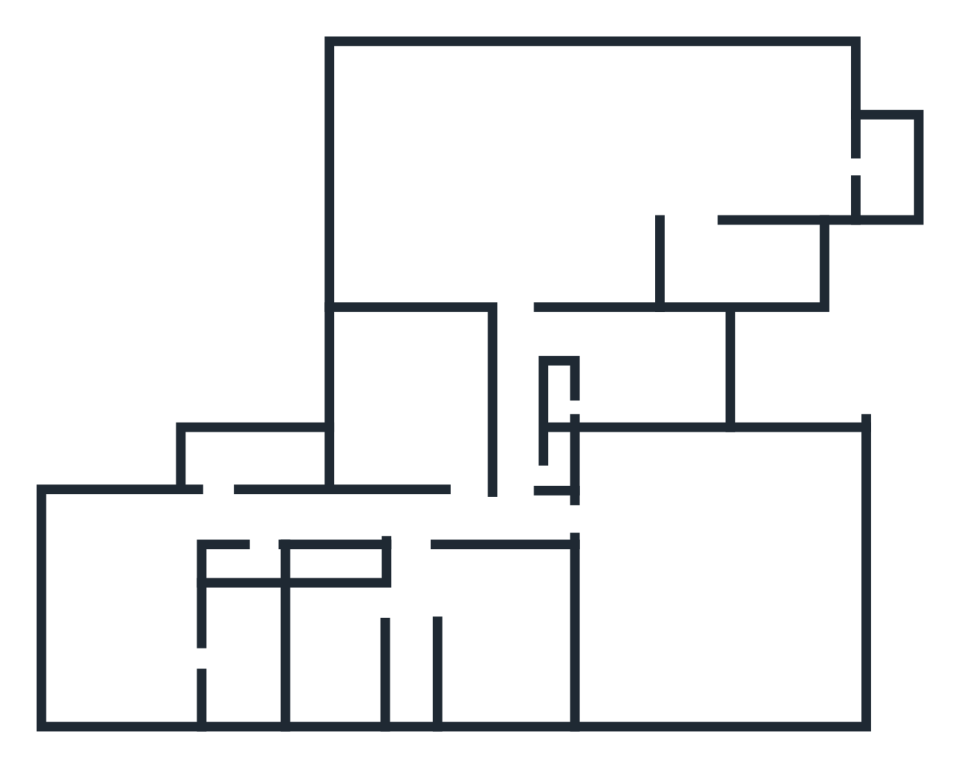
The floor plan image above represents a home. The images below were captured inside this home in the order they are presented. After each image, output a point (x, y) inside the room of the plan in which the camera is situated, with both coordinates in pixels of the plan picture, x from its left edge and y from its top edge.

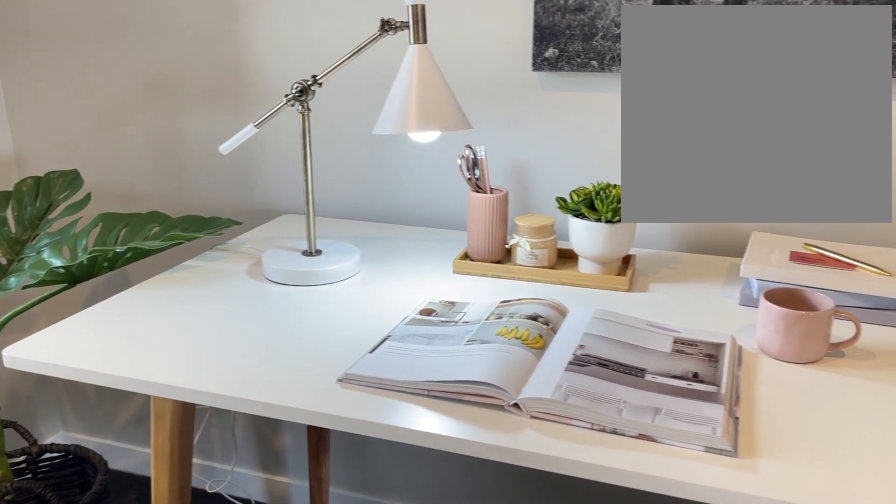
(654, 366)
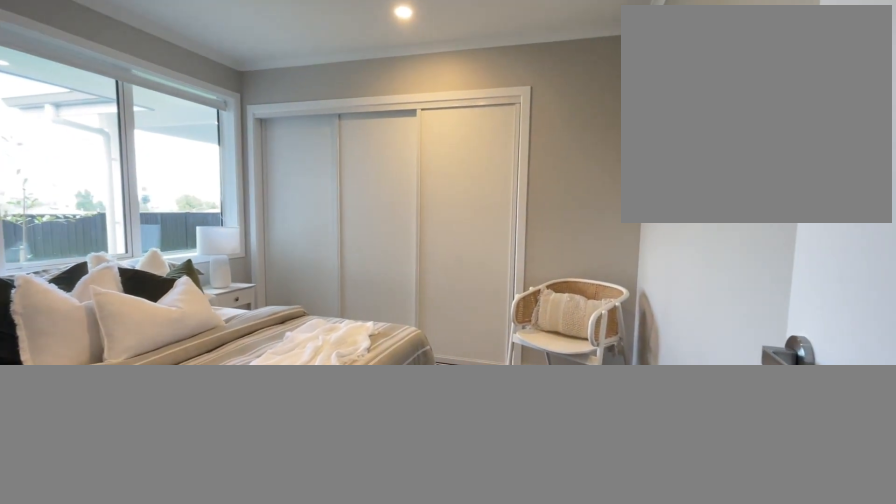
(413, 399)
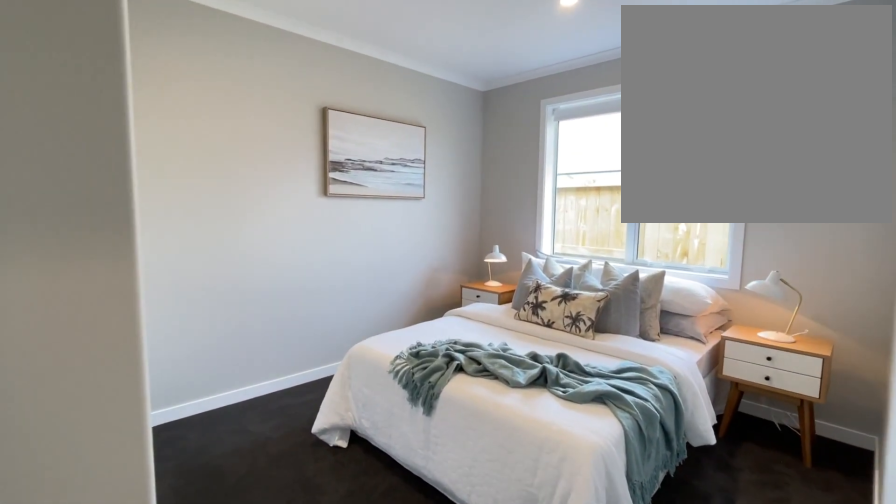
(504, 636)
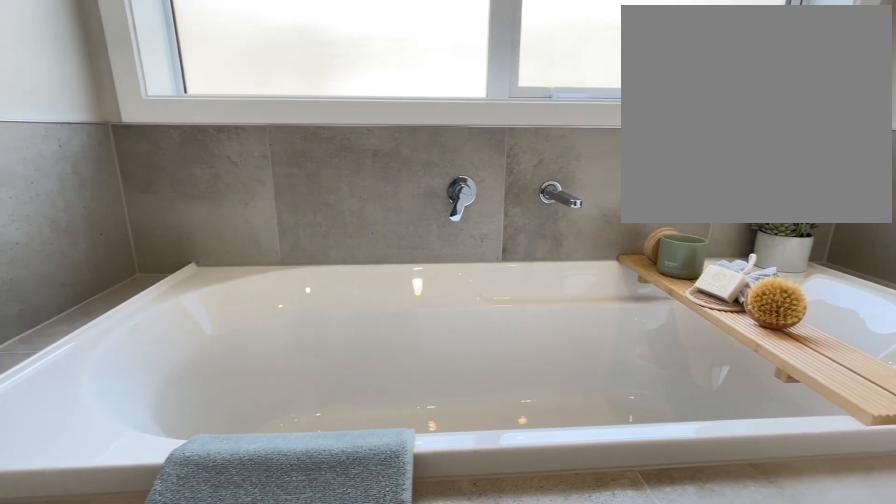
(333, 653)
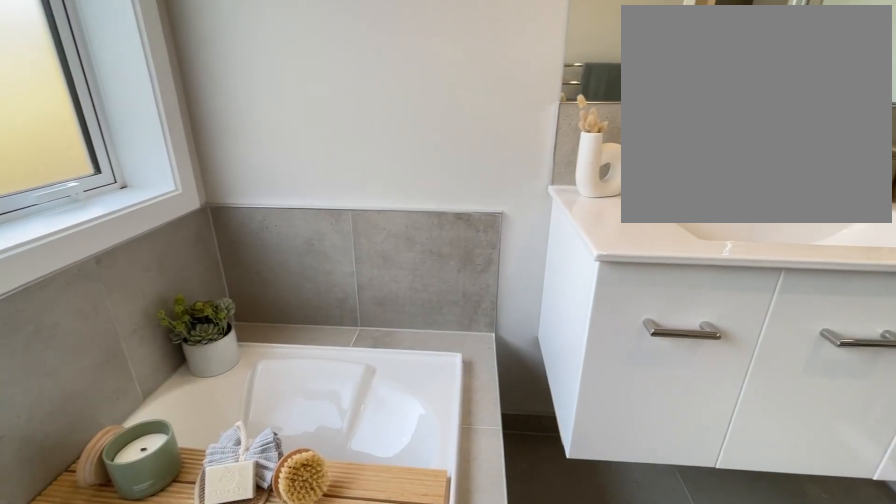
(333, 653)
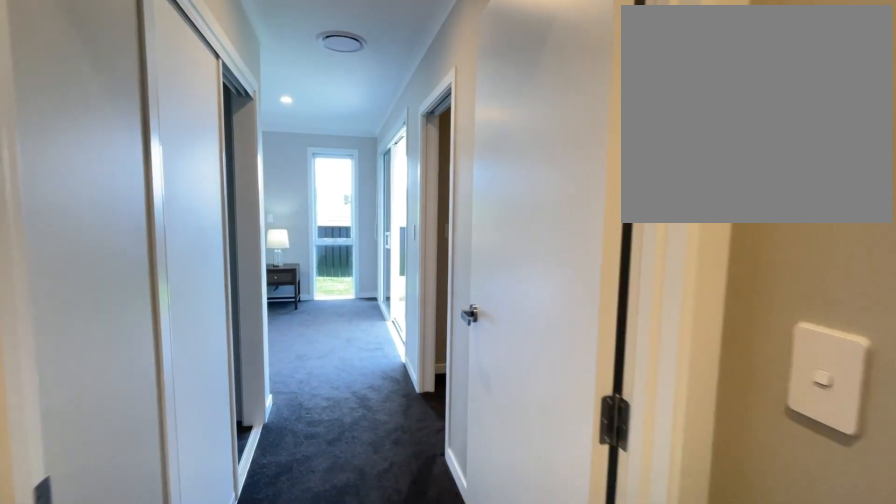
(342, 515)
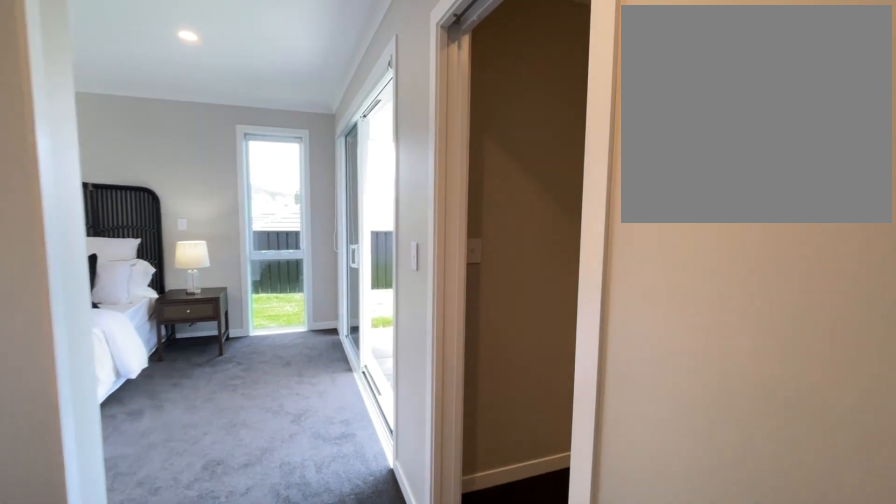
(342, 515)
